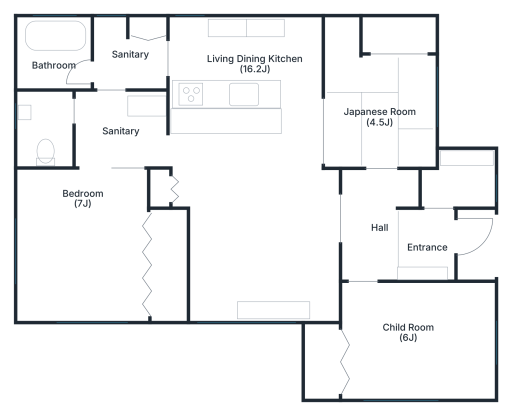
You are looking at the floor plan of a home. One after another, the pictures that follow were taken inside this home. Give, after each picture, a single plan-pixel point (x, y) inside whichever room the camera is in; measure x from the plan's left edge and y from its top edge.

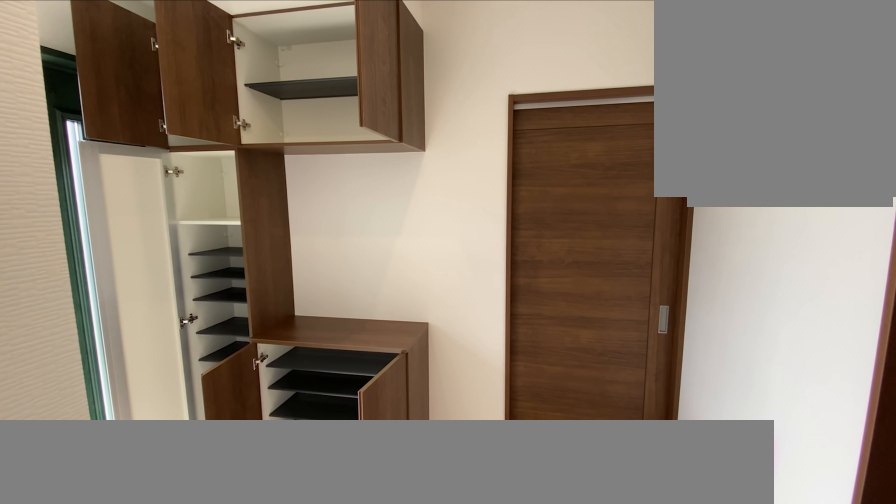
(425, 241)
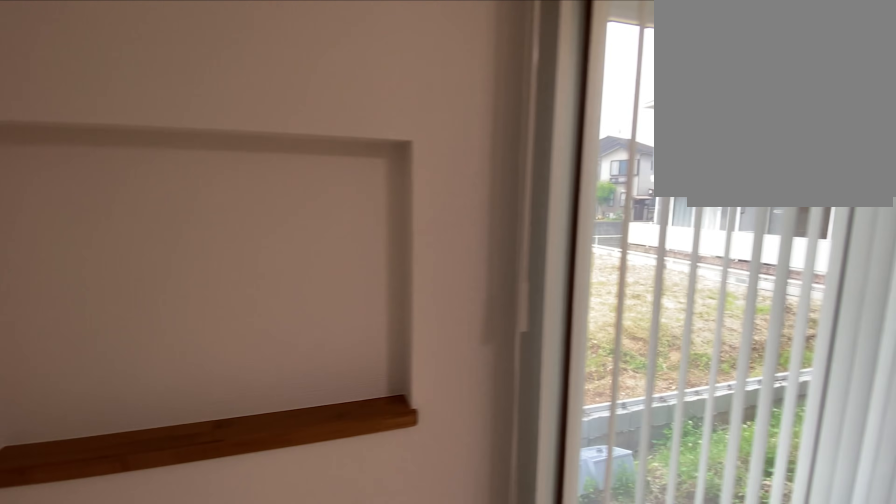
(257, 216)
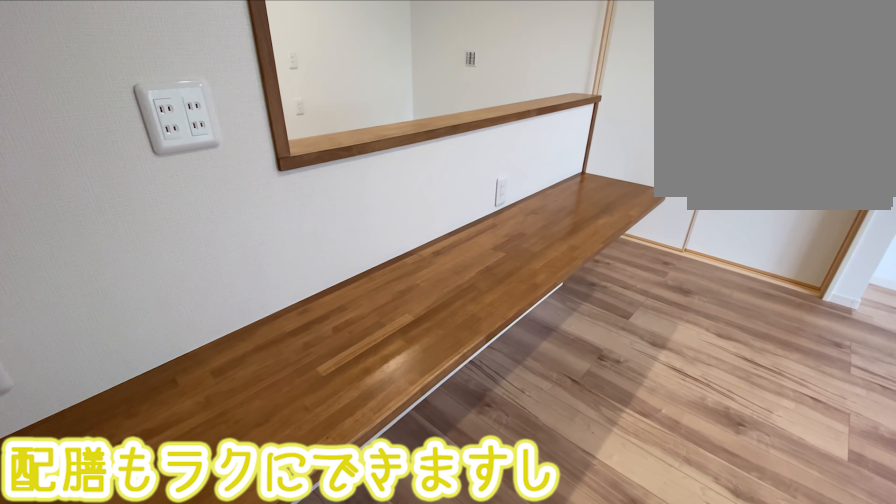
(257, 216)
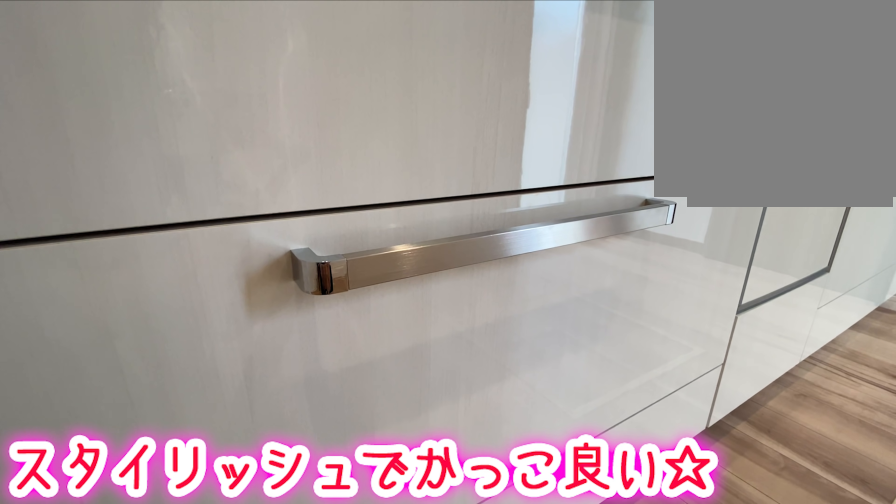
(228, 61)
